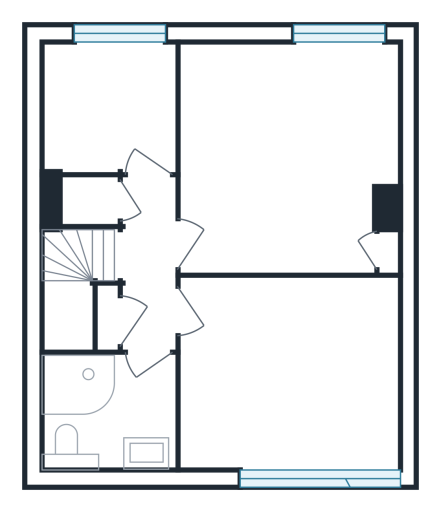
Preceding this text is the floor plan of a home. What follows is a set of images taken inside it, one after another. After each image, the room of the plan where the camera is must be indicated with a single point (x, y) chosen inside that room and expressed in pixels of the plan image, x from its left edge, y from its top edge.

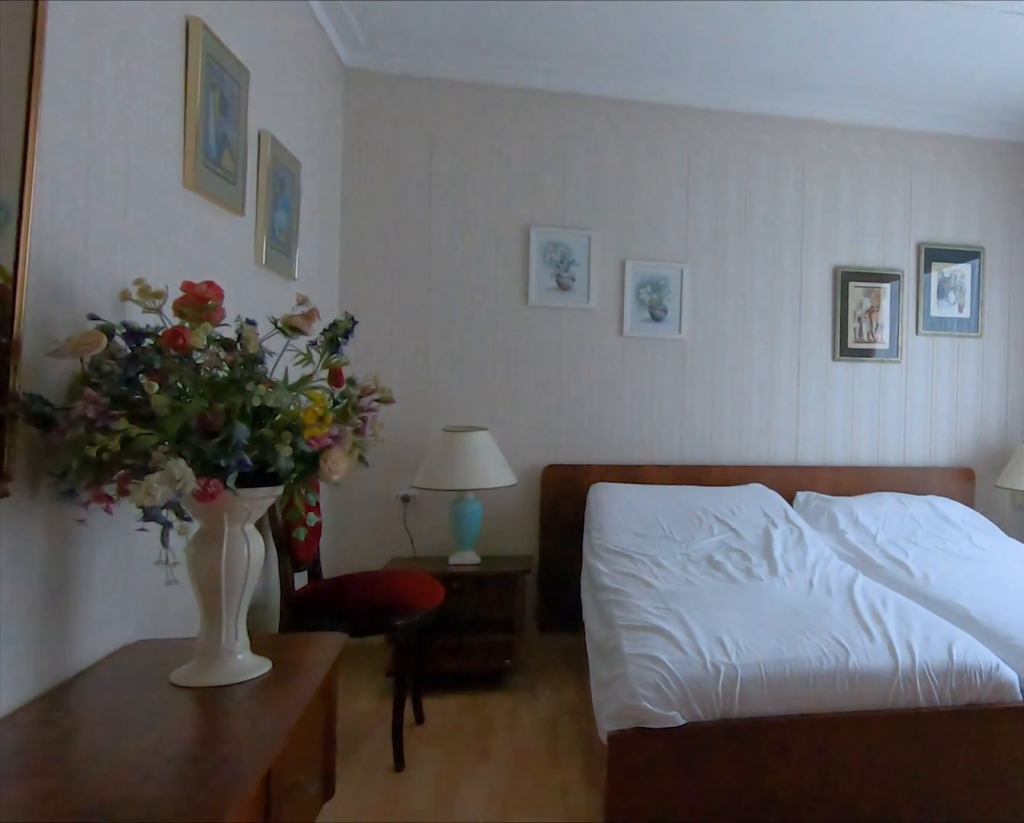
(288, 283)
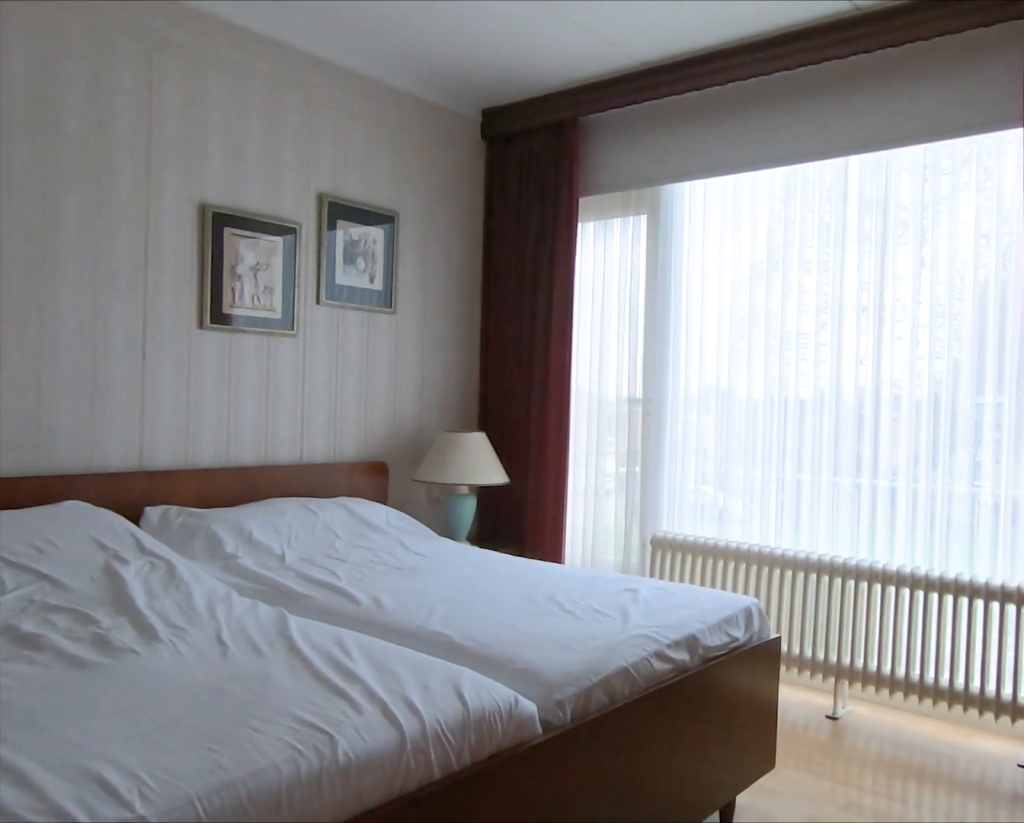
(324, 428)
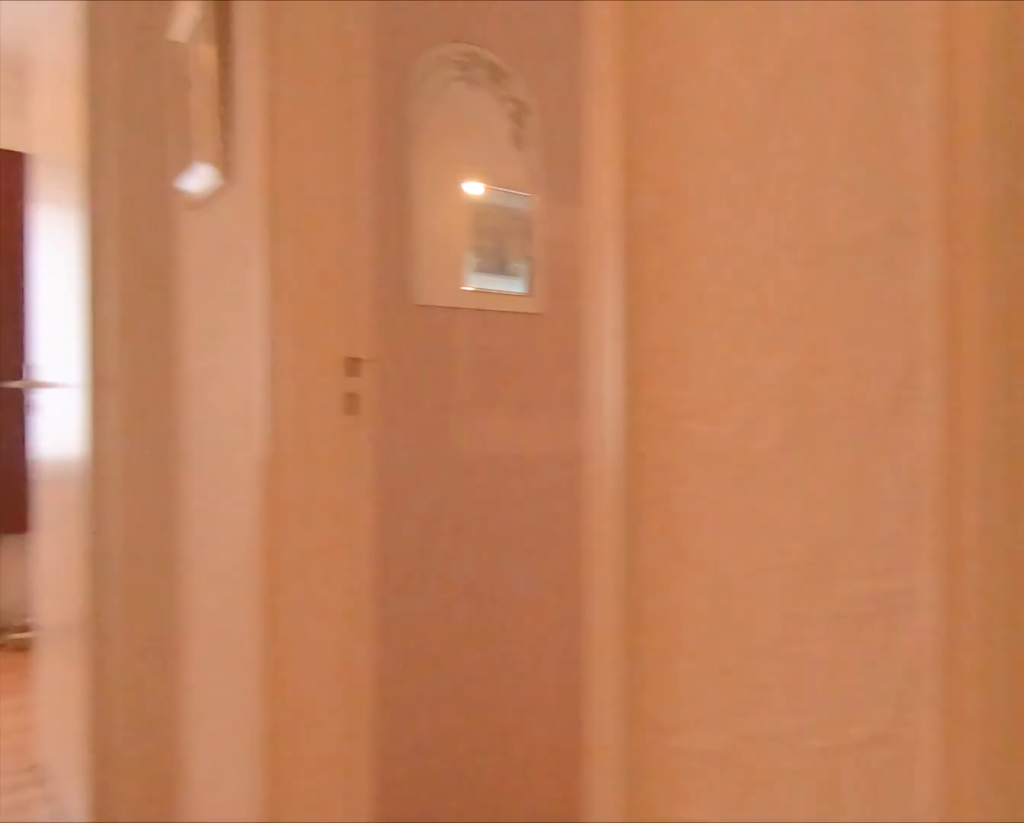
(147, 262)
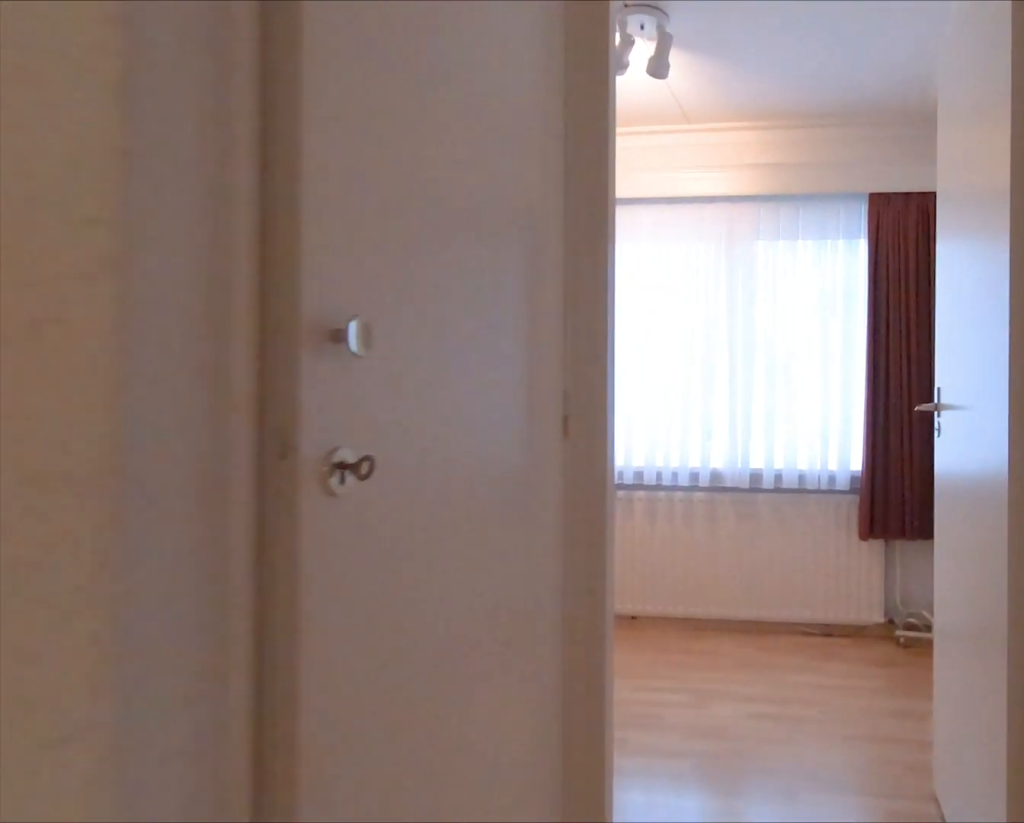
(147, 262)
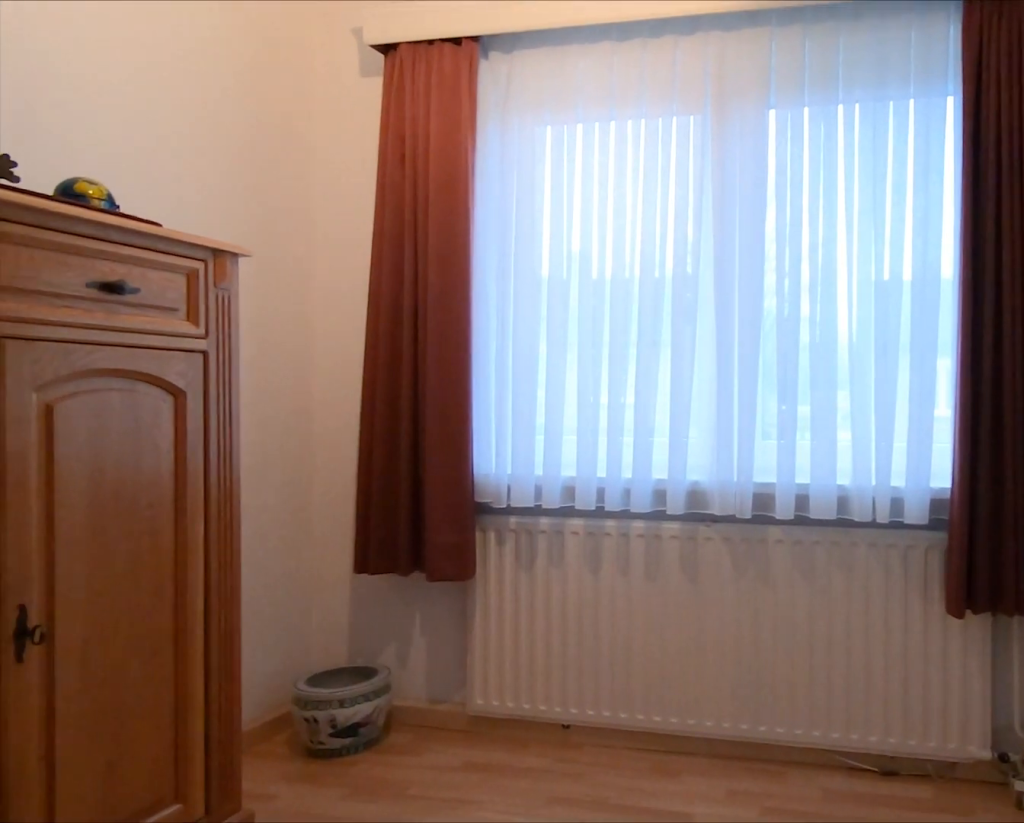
(108, 107)
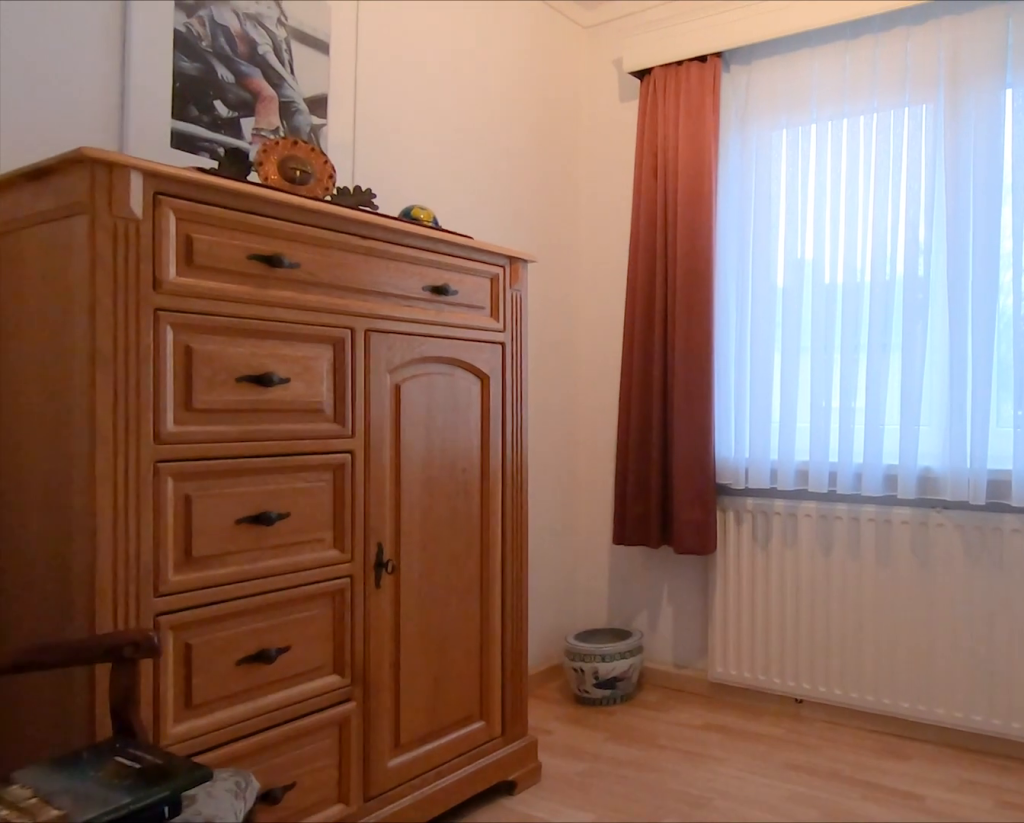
(108, 107)
